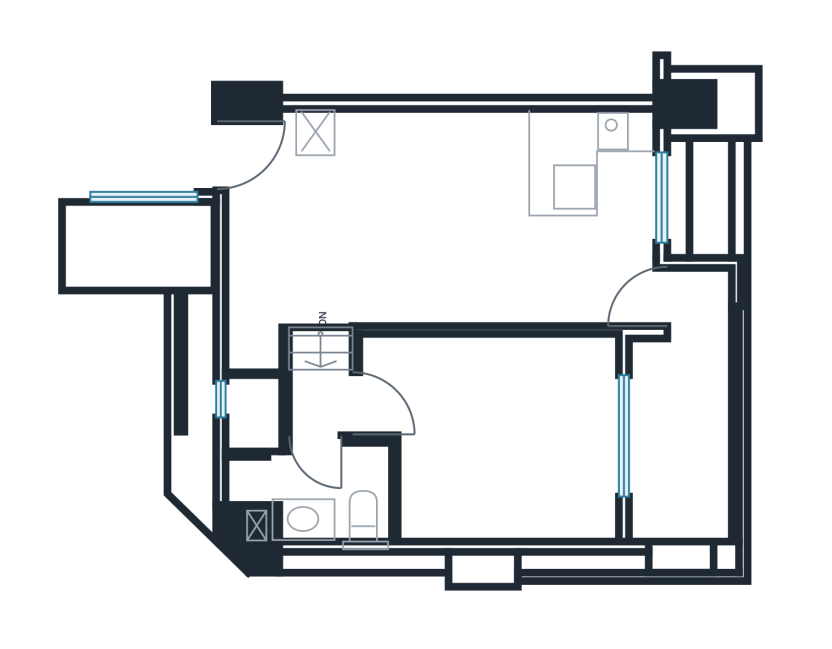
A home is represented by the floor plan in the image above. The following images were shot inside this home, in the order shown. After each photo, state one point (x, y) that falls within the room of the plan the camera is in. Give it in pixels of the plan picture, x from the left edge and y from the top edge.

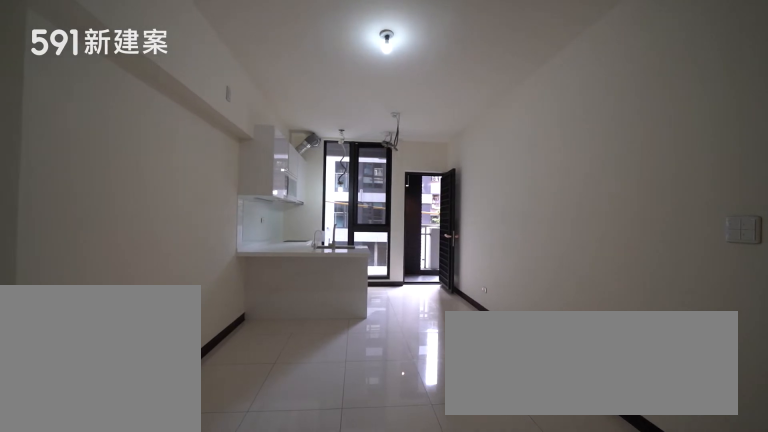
(381, 231)
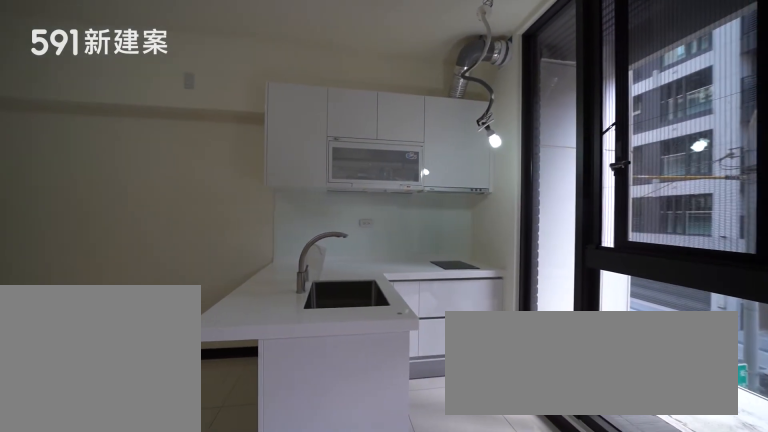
(585, 187)
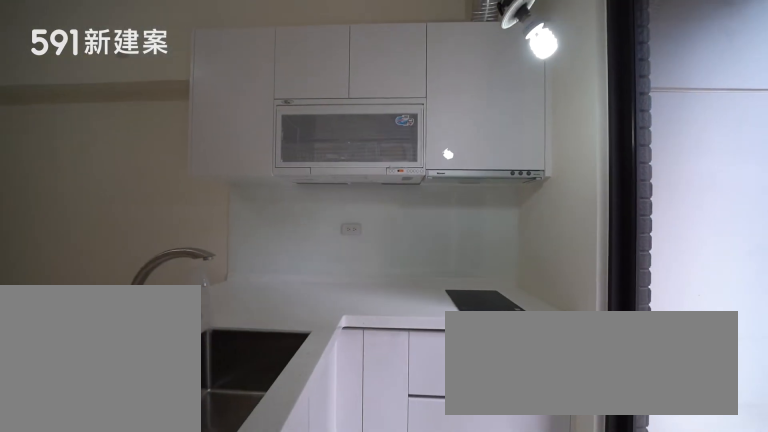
(585, 187)
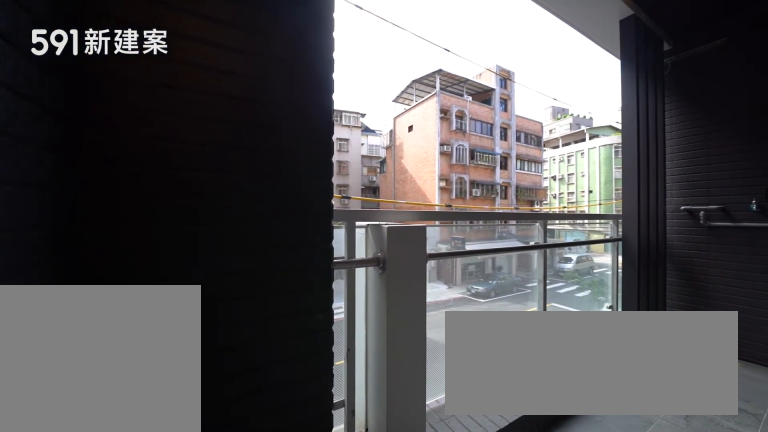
(683, 418)
